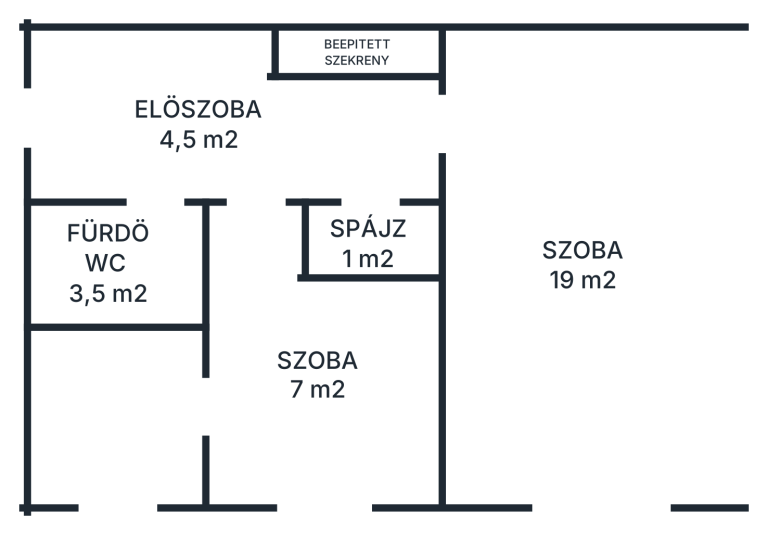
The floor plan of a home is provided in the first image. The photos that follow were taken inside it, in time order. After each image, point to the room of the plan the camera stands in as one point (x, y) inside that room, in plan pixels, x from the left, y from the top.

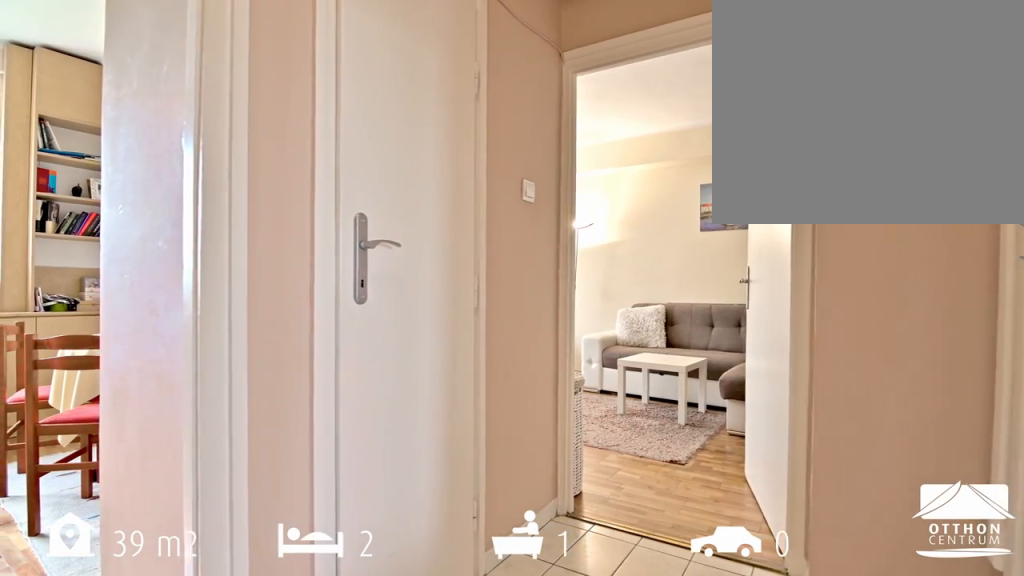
(209, 120)
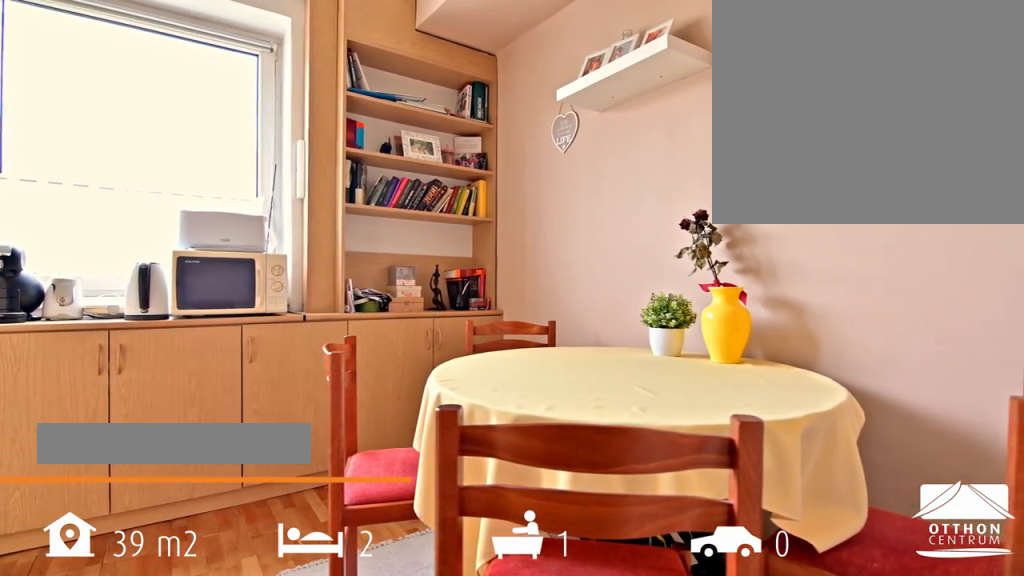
(315, 370)
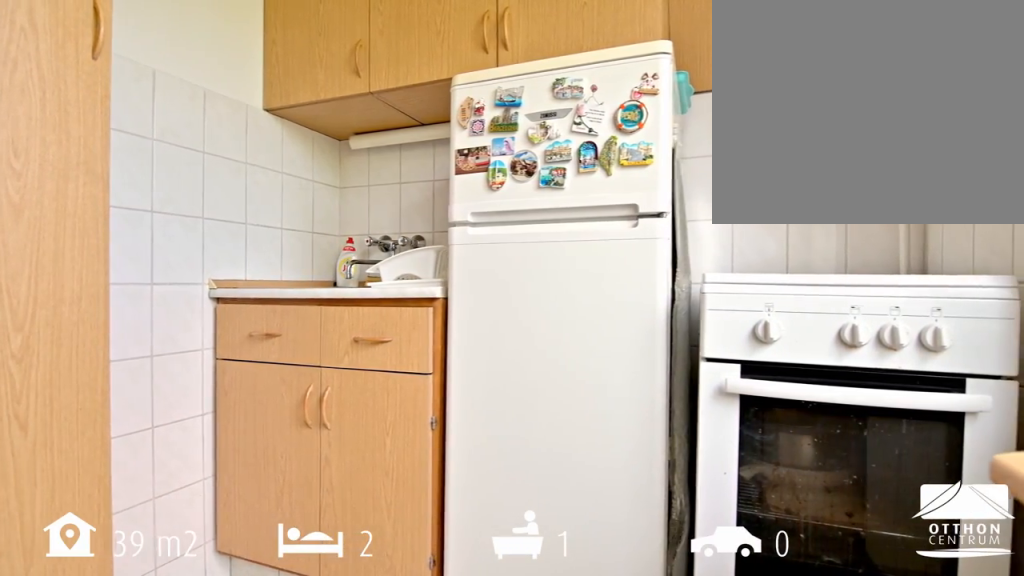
(121, 422)
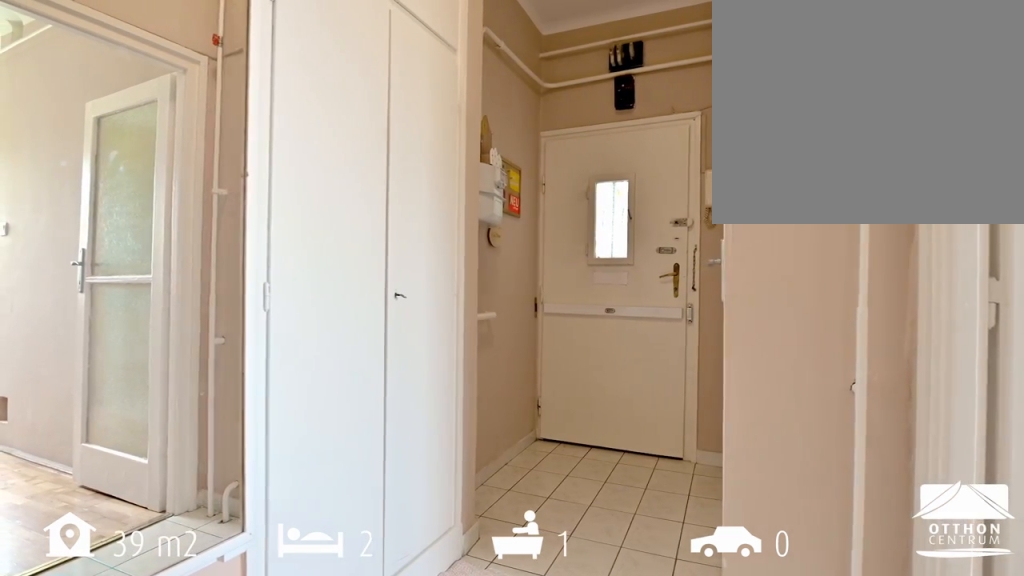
(209, 120)
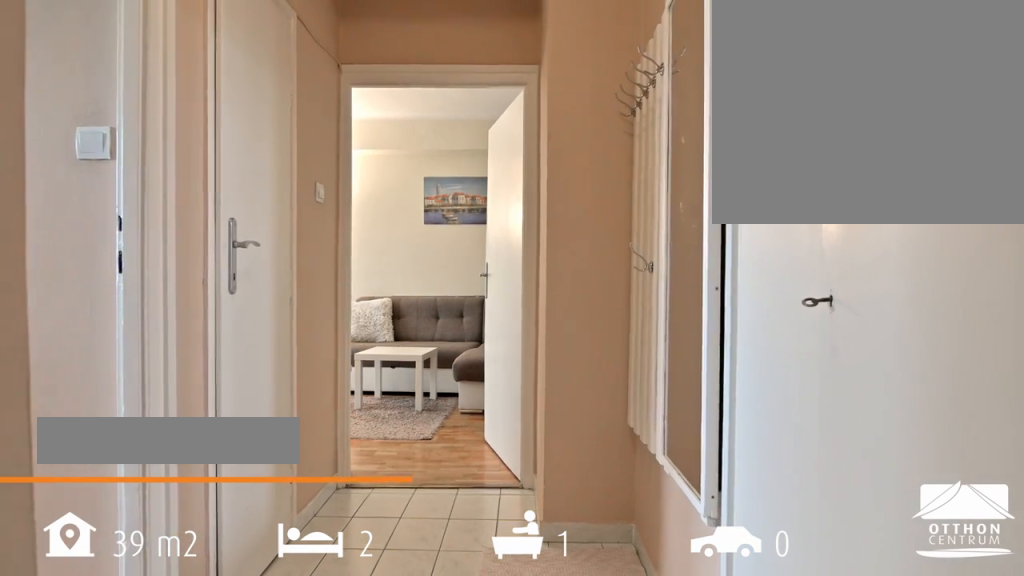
(209, 120)
